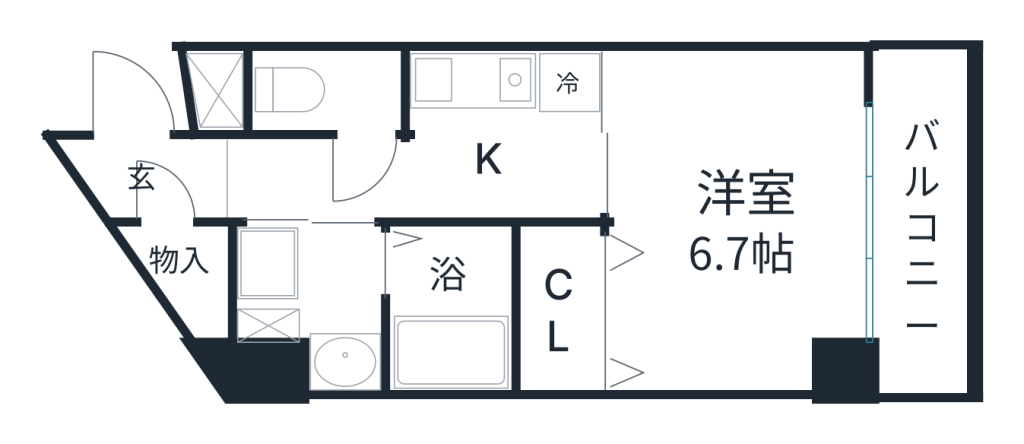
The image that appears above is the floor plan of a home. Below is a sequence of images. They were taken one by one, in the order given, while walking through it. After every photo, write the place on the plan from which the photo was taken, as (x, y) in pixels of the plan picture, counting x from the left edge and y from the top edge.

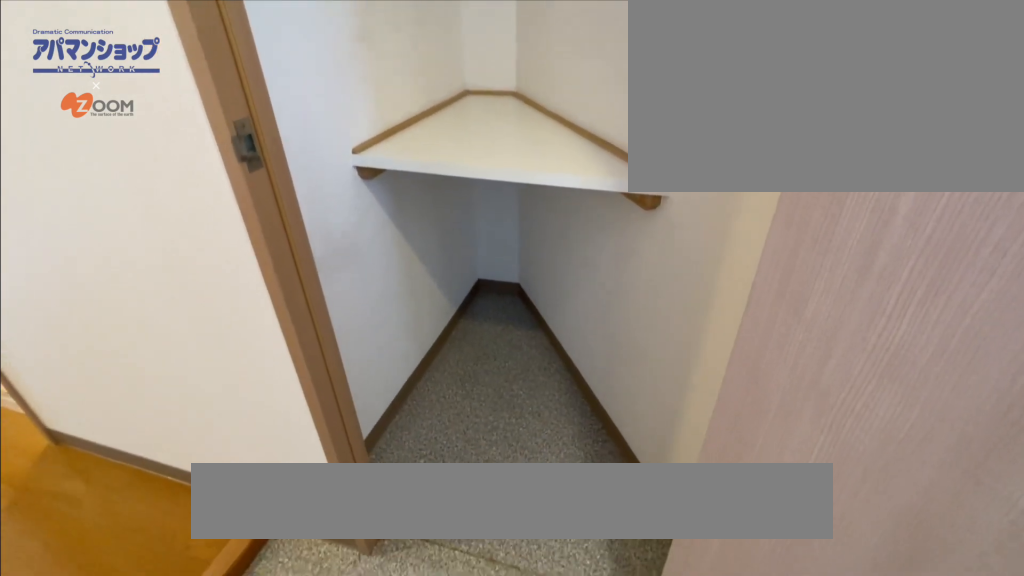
(160, 141)
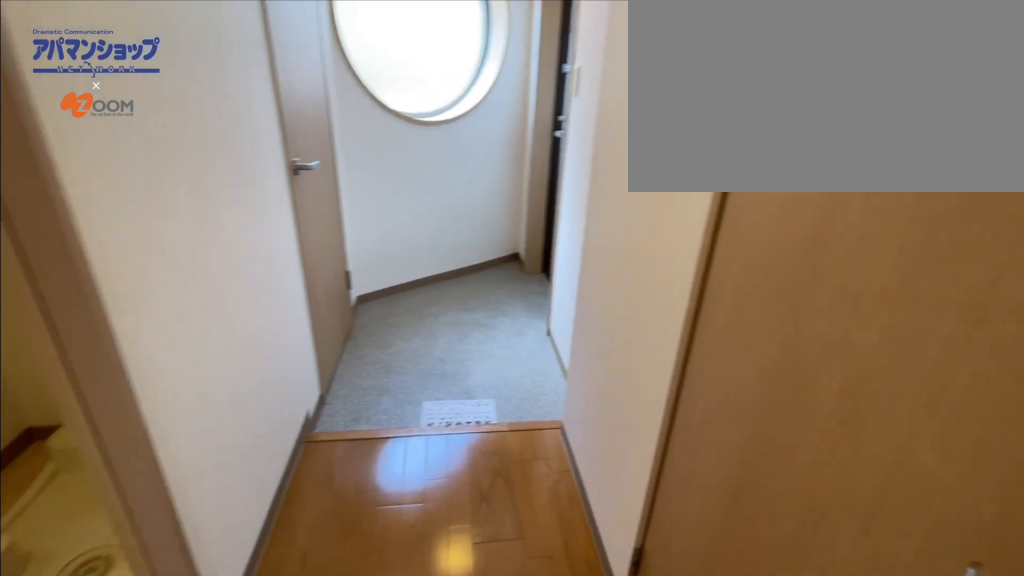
(405, 154)
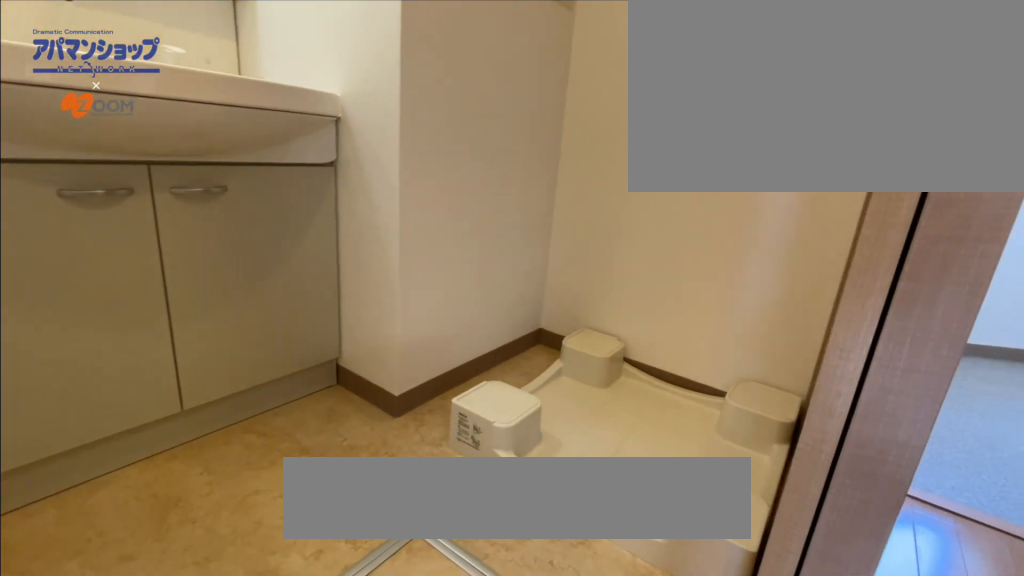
(342, 179)
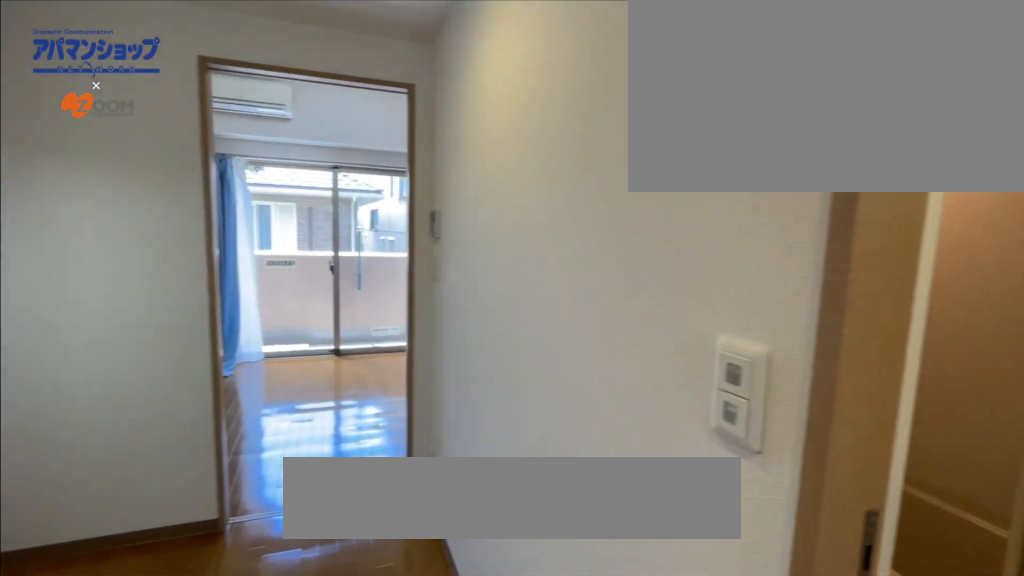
(353, 216)
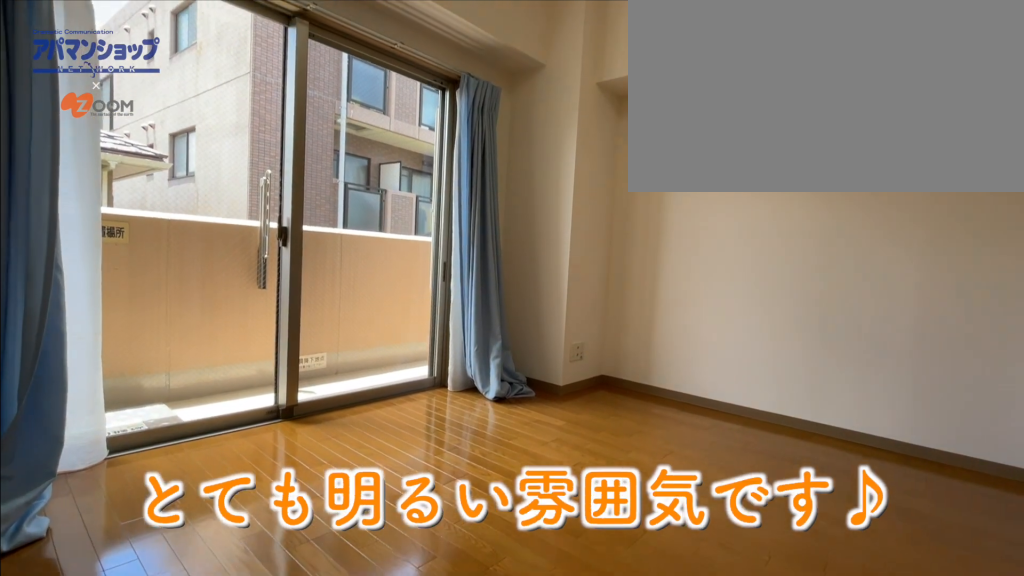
(636, 77)
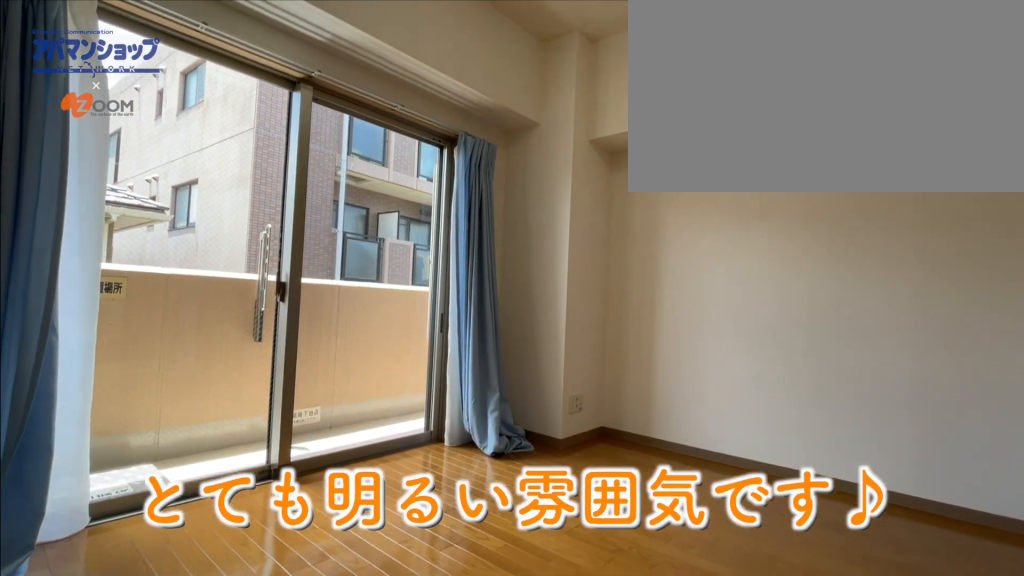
(636, 77)
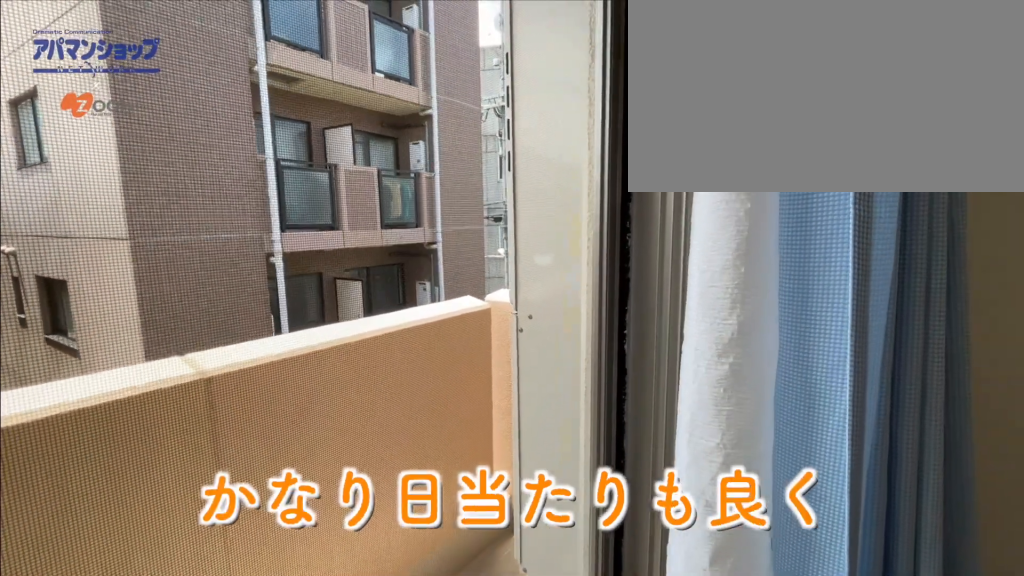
(843, 243)
